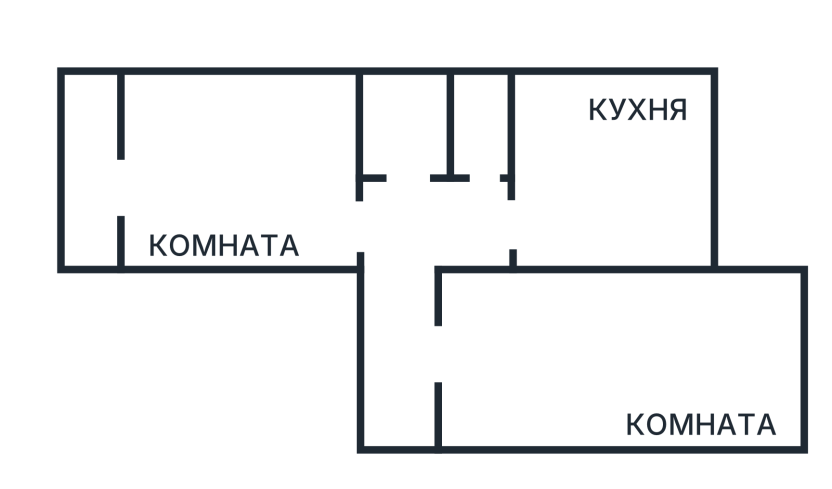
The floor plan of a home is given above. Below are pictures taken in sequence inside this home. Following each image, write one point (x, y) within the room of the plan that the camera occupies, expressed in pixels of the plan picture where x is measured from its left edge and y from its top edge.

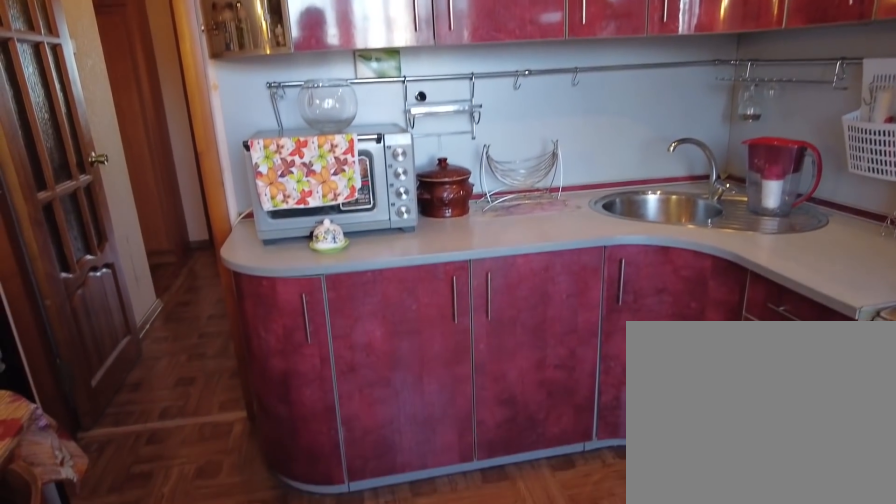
(561, 228)
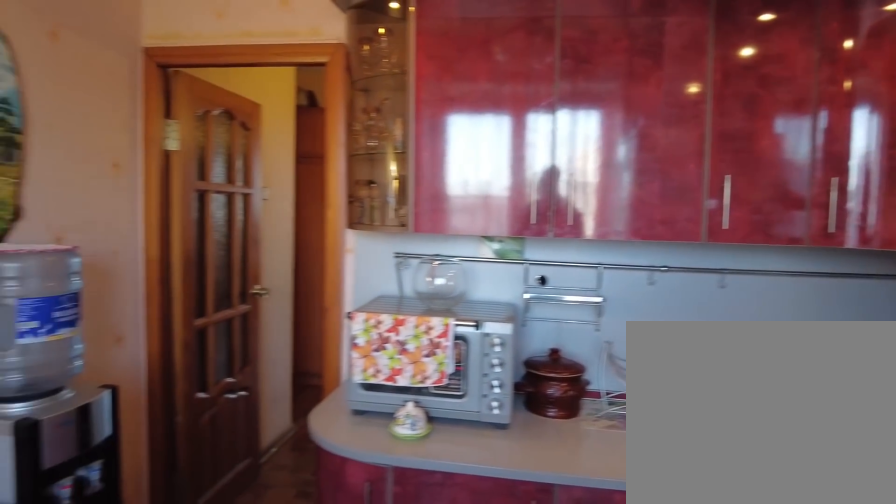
(560, 228)
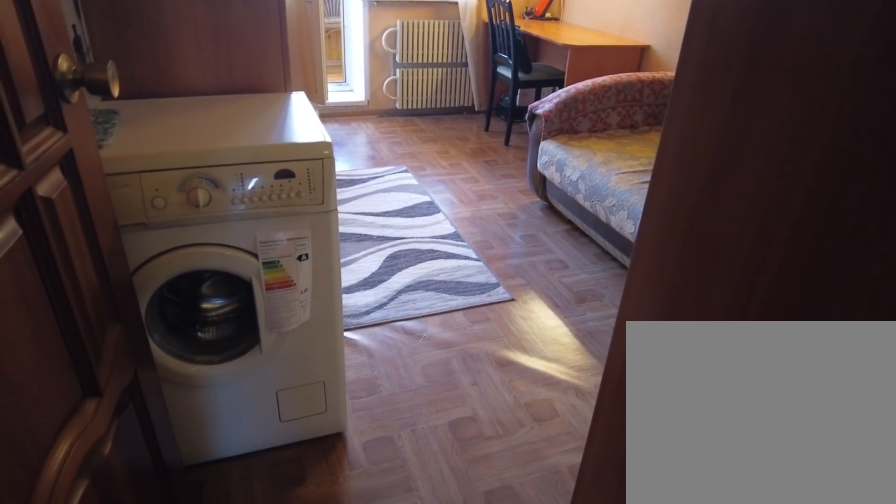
(384, 219)
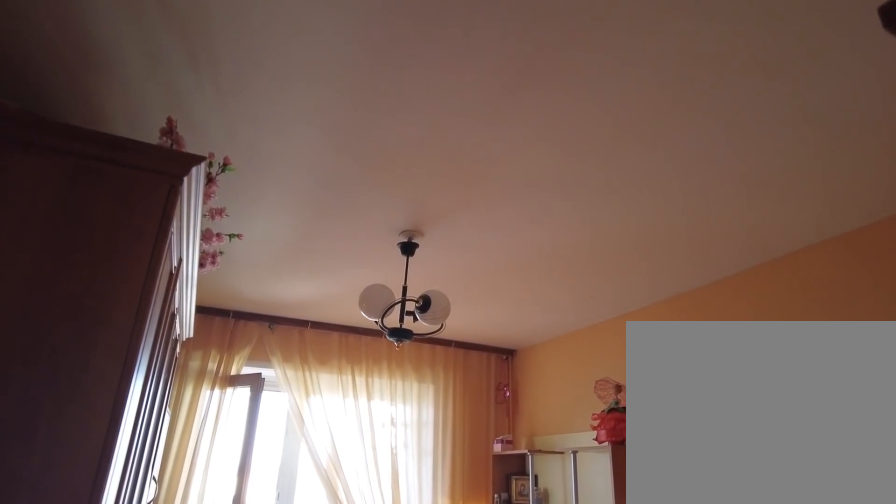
(265, 199)
